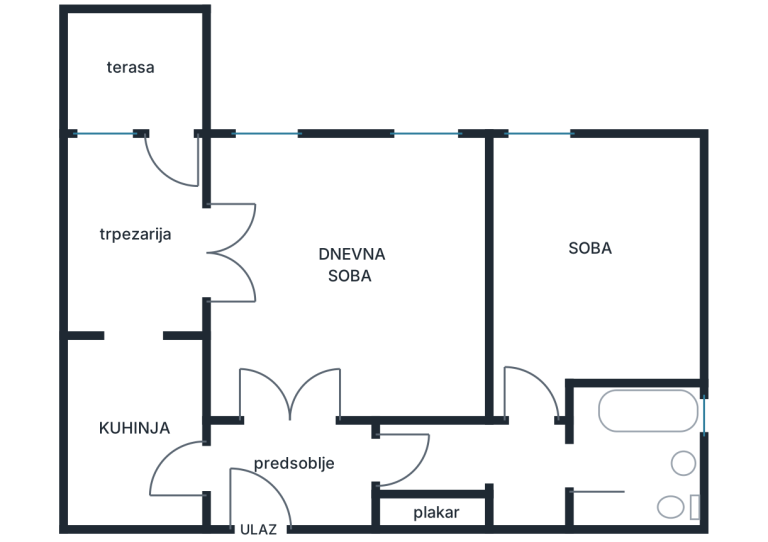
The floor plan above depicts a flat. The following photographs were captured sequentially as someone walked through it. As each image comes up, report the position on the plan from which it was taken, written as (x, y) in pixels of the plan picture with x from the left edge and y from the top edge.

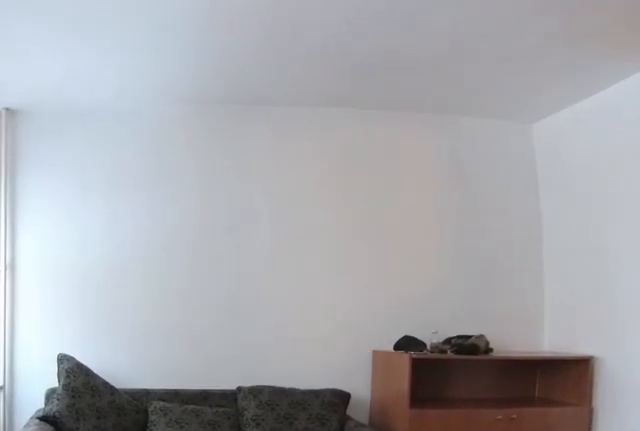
(219, 274)
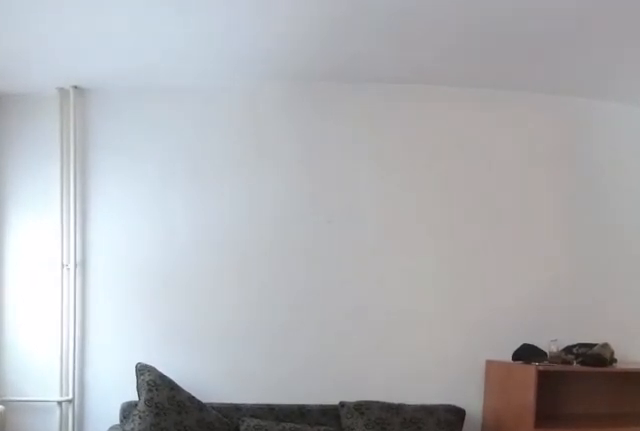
(248, 256)
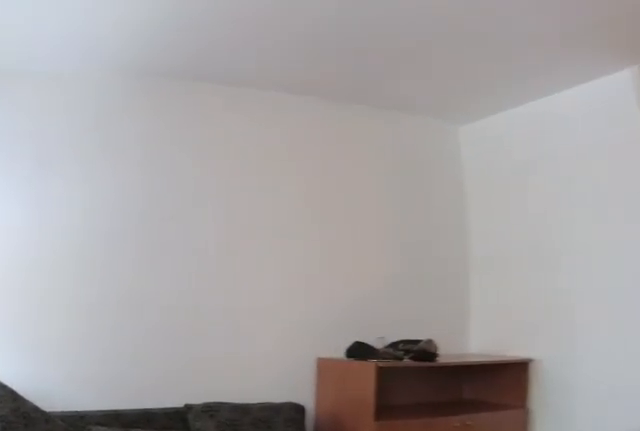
(281, 229)
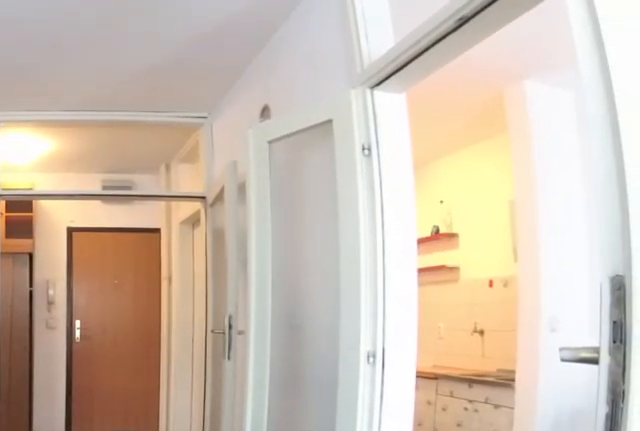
(327, 181)
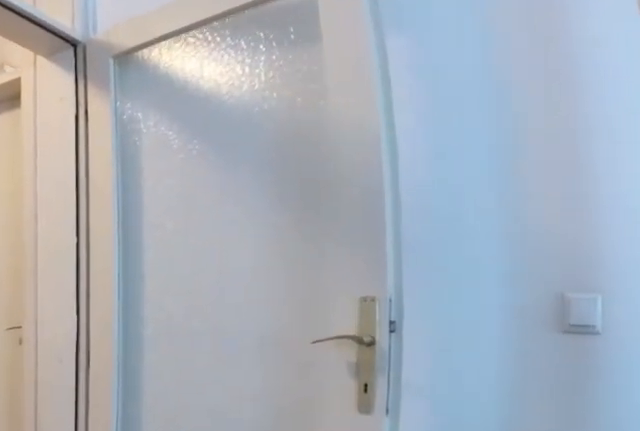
(307, 341)
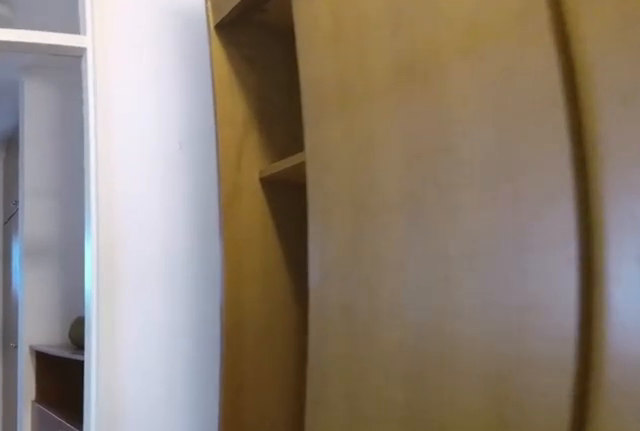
(300, 468)
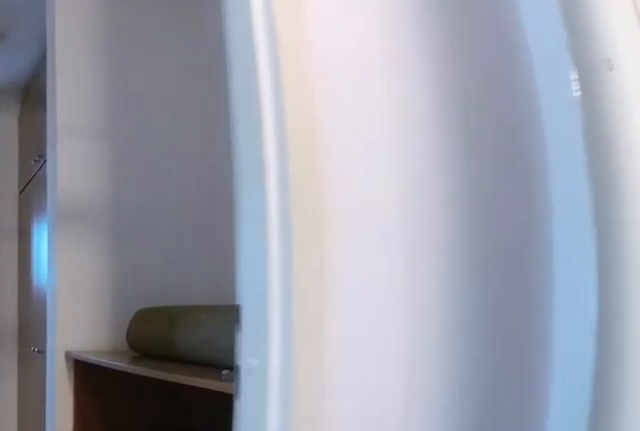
(332, 468)
